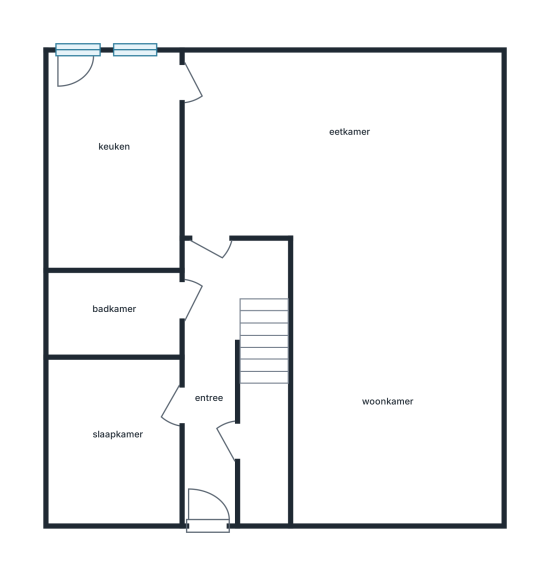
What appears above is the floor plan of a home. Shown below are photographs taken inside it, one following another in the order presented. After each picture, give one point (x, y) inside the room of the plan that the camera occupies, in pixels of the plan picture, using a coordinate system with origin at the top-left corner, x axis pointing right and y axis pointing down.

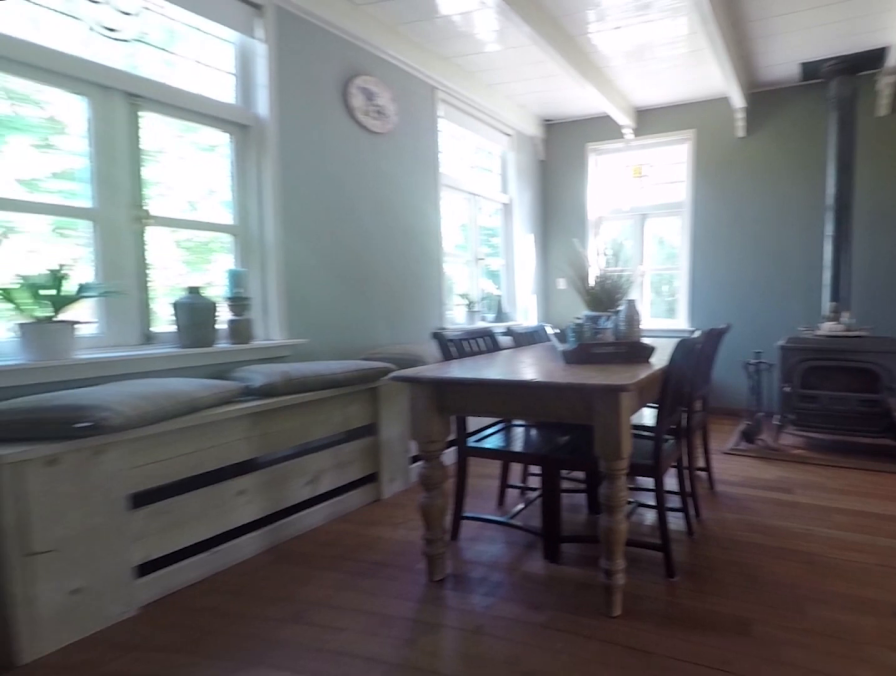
(492, 107)
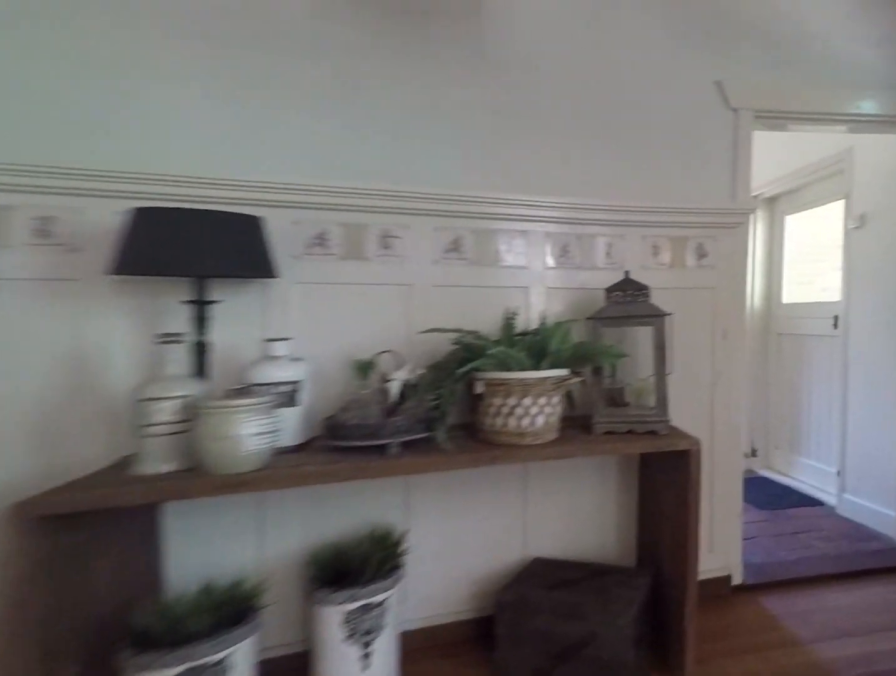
(492, 107)
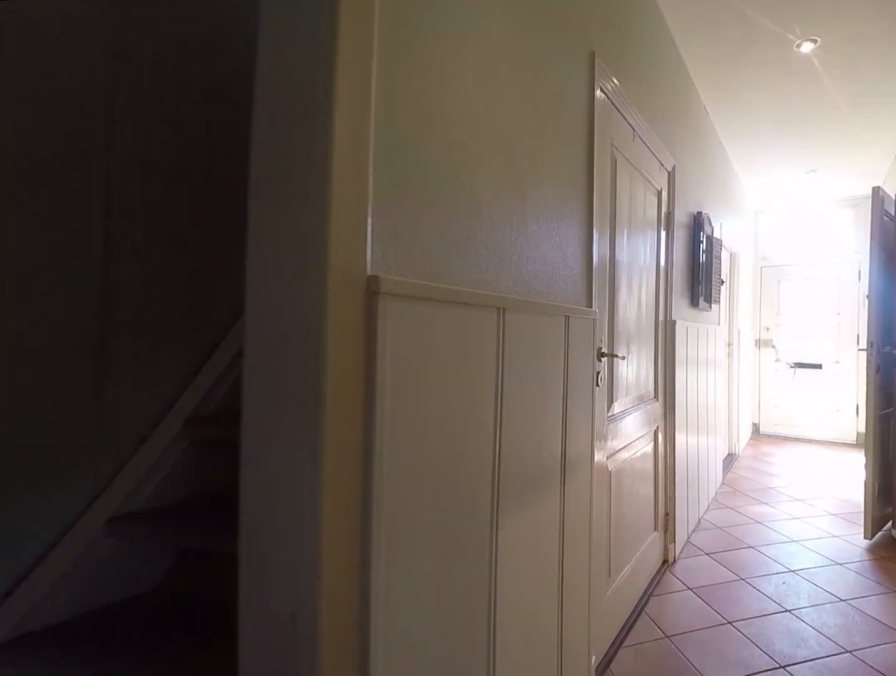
(219, 362)
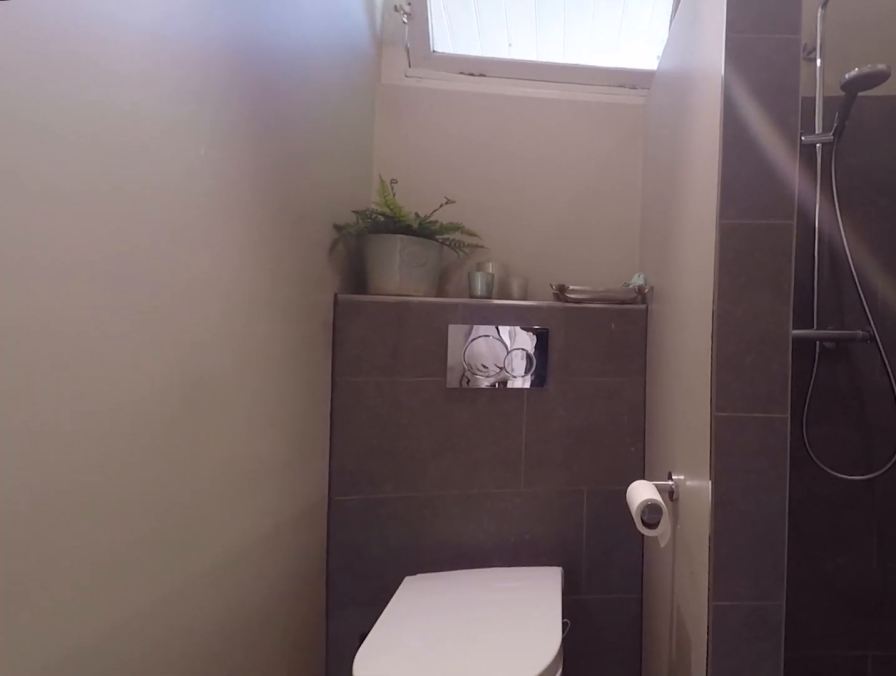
(115, 313)
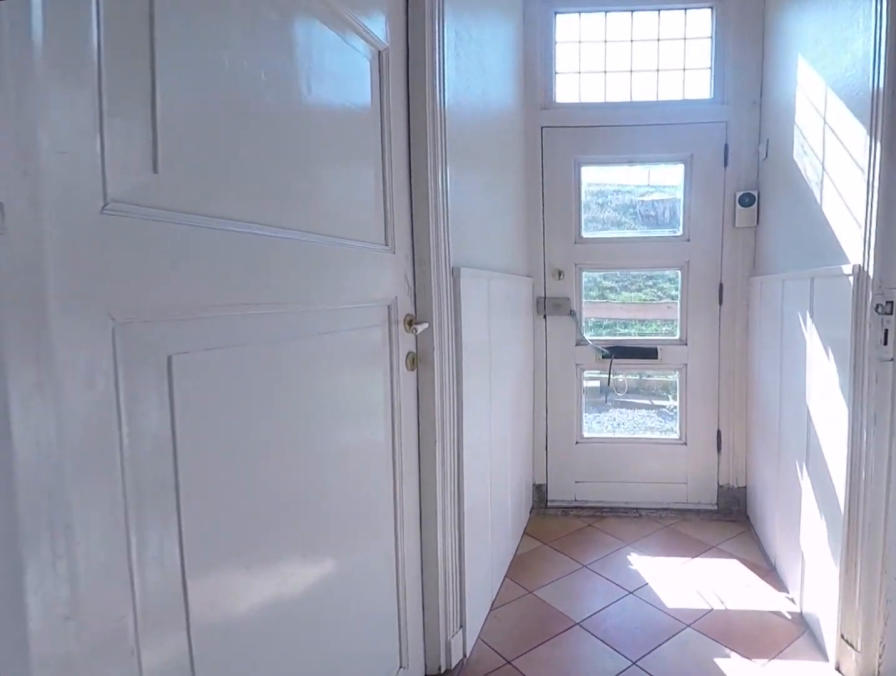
(218, 362)
